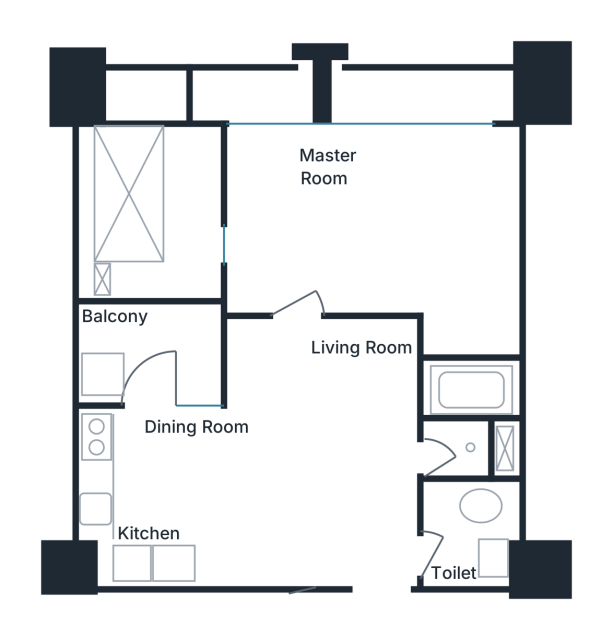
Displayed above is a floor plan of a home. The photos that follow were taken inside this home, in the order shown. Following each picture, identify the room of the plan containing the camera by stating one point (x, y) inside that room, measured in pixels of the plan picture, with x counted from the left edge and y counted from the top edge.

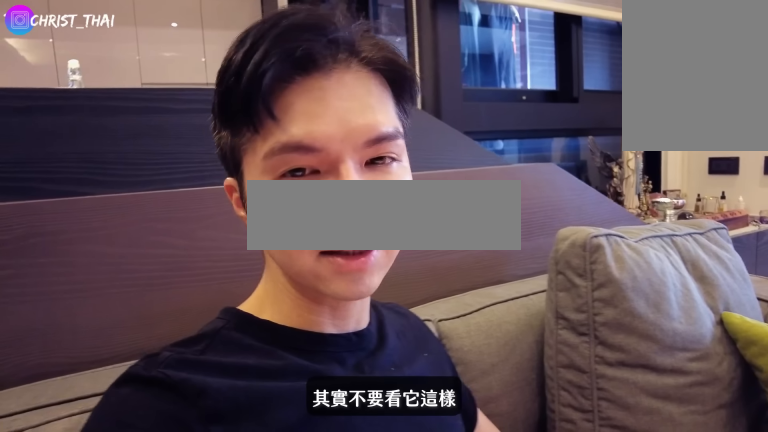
(325, 454)
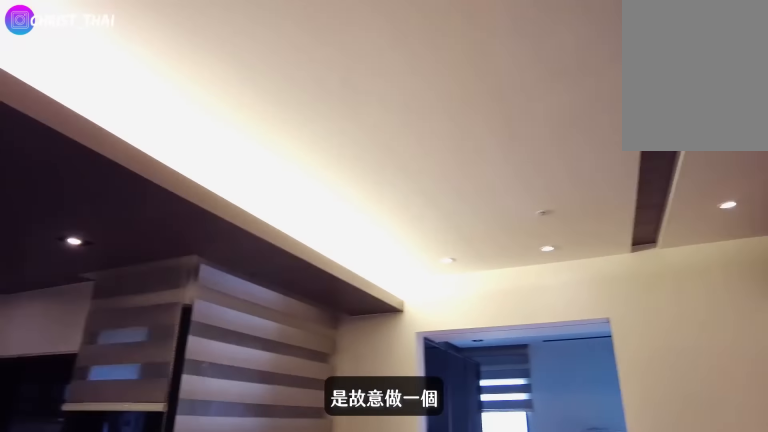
(172, 492)
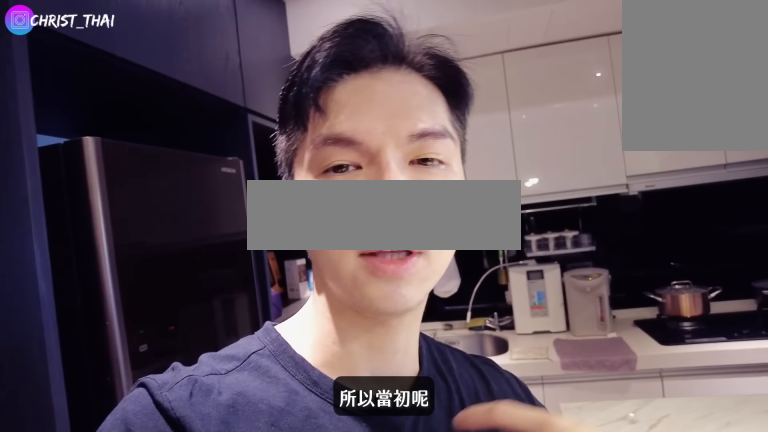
(172, 492)
